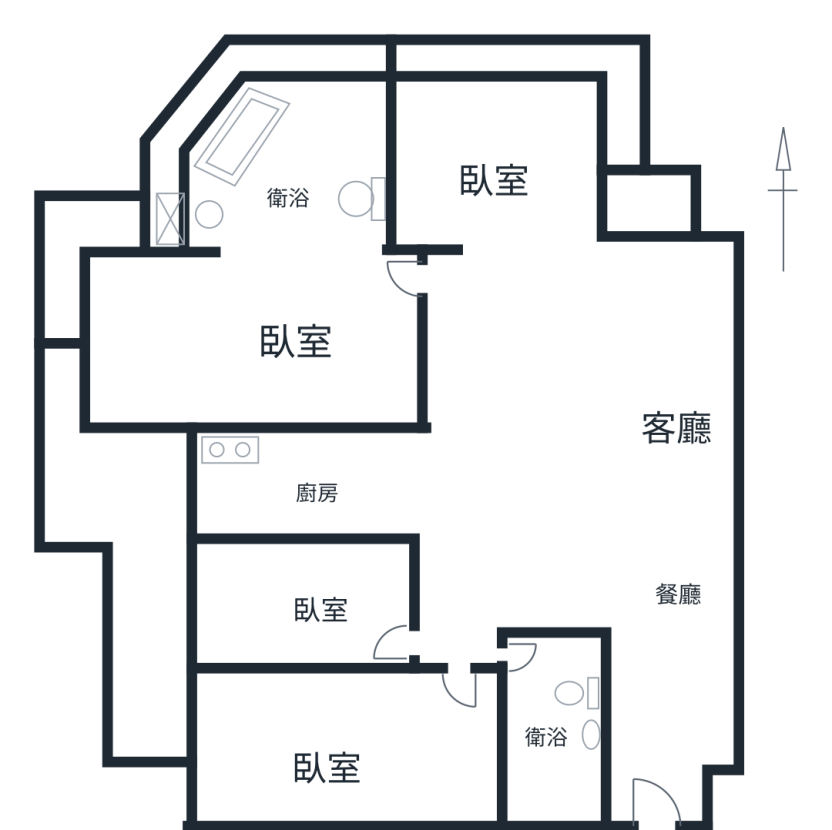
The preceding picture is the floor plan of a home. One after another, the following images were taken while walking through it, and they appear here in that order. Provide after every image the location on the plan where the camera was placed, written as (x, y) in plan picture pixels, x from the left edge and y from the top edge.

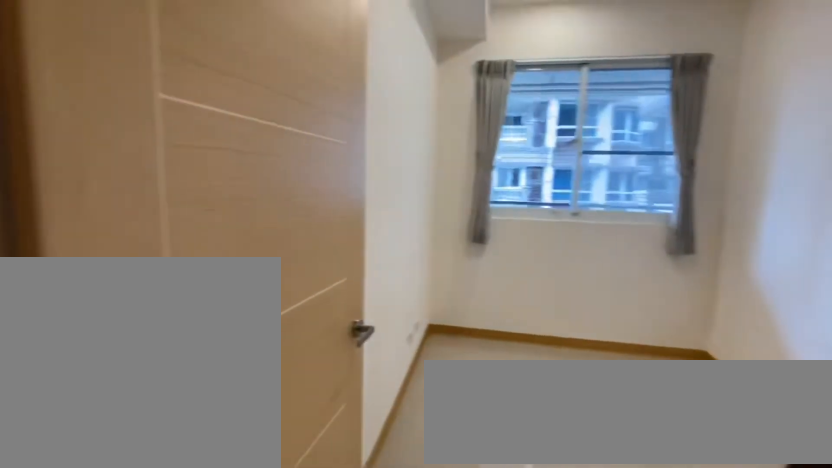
(332, 561)
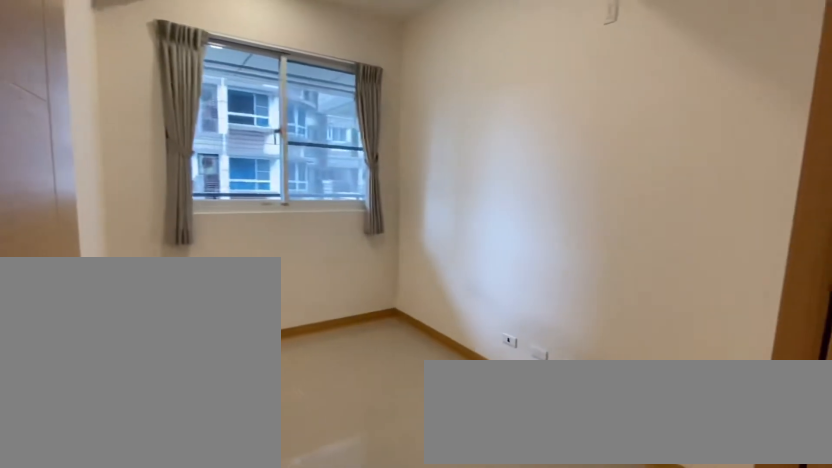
(332, 599)
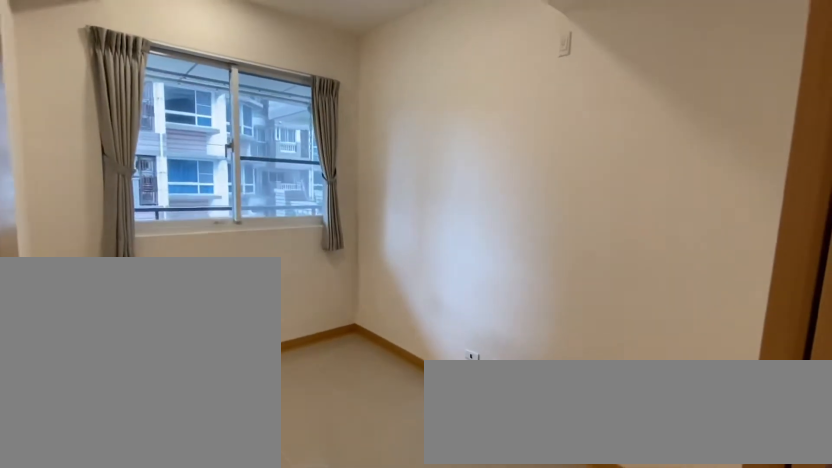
(332, 540)
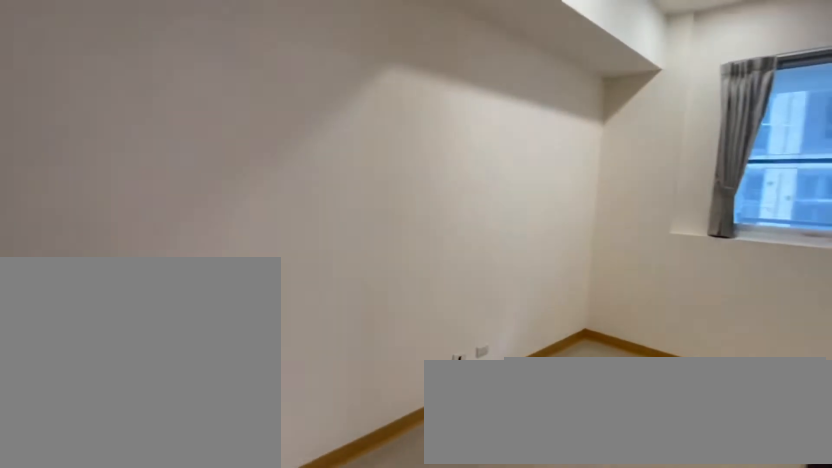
(362, 721)
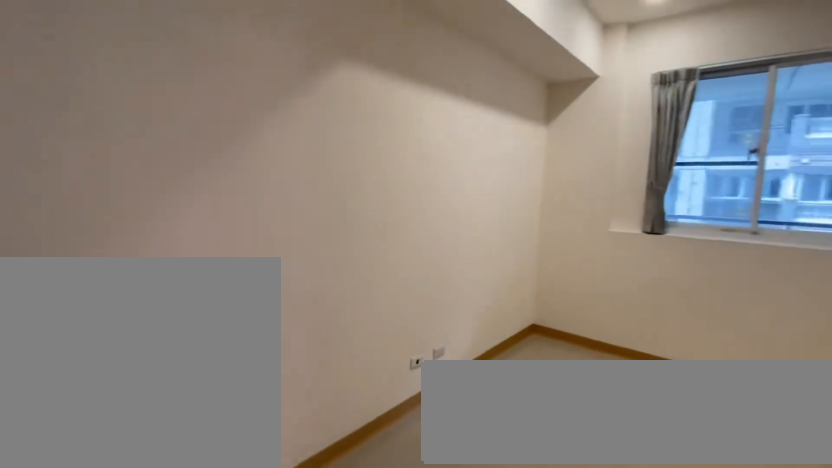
(363, 690)
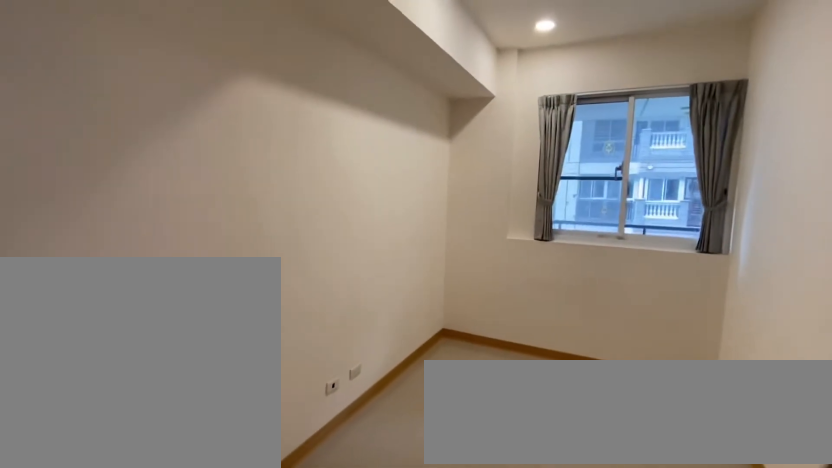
(362, 719)
